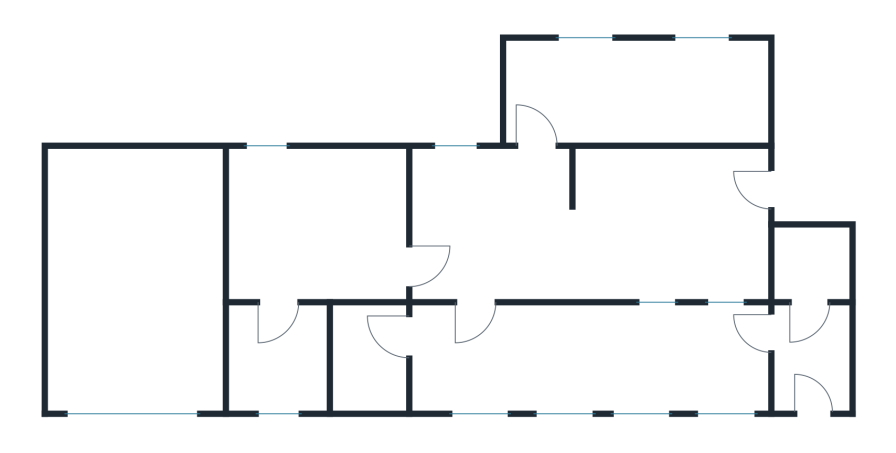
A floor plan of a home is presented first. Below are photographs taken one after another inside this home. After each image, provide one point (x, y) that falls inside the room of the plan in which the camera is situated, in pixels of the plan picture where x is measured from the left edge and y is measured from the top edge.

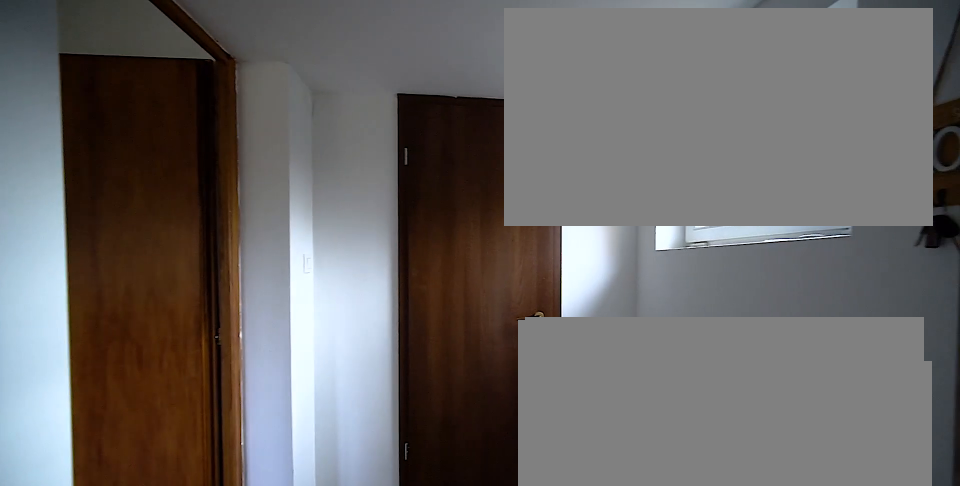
(811, 362)
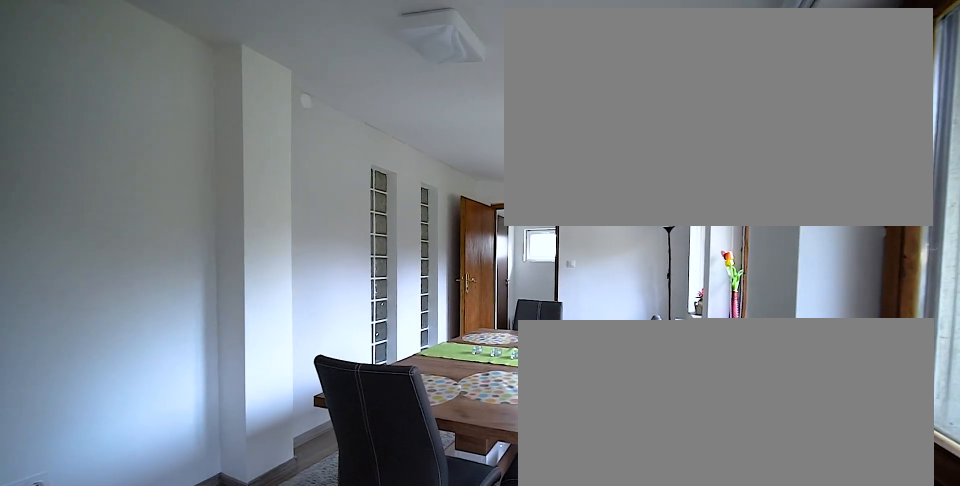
(583, 362)
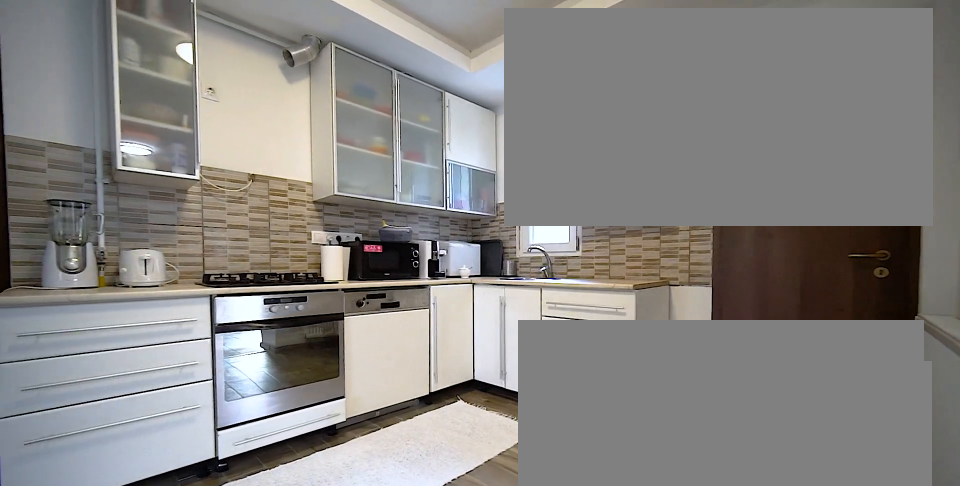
(583, 248)
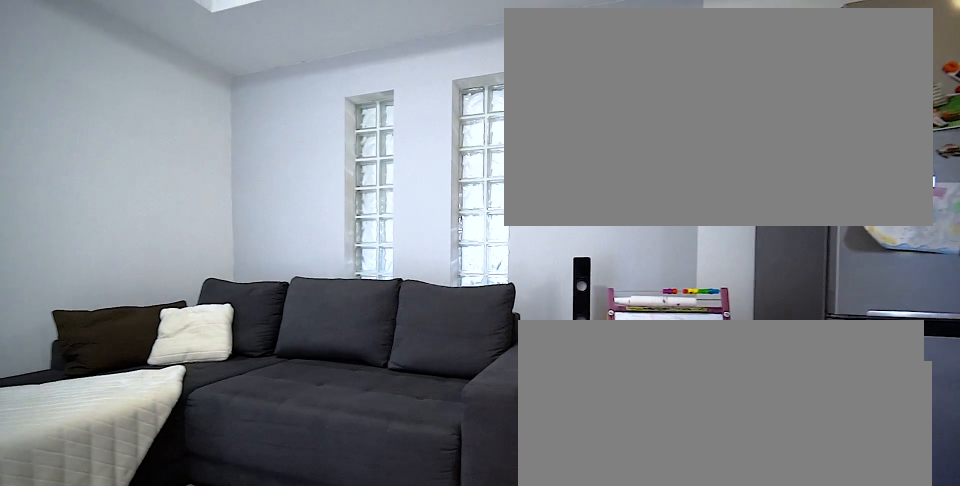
(583, 248)
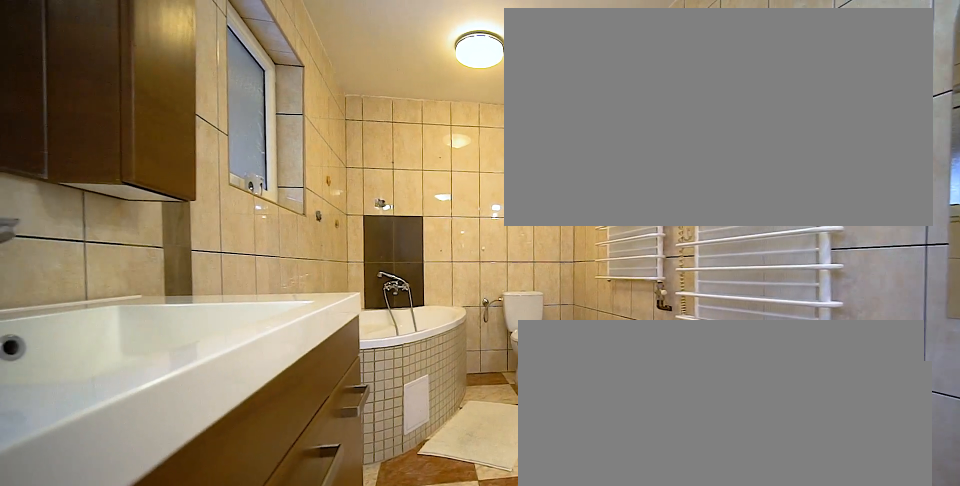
(638, 93)
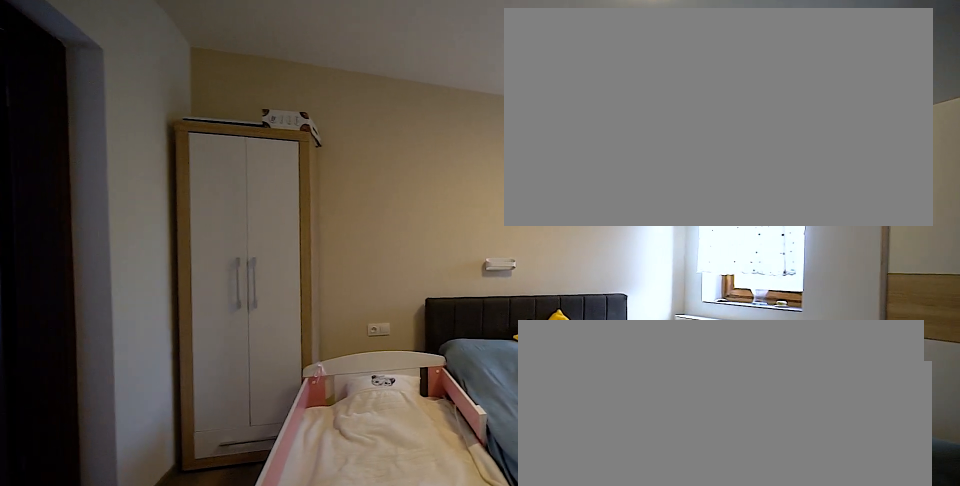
(321, 229)
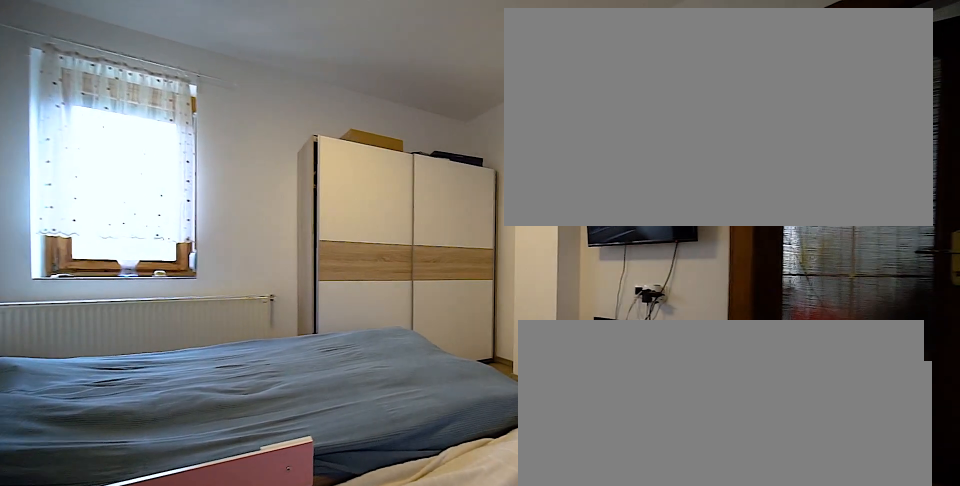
(321, 229)
